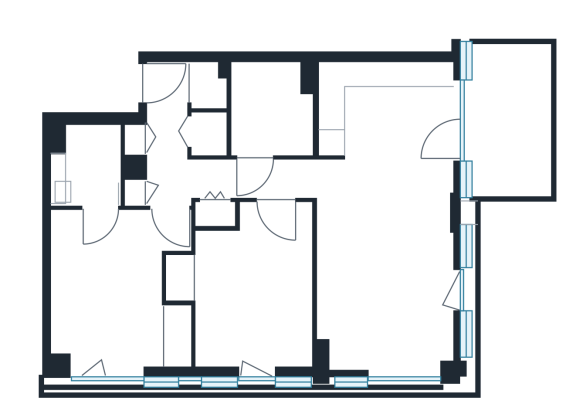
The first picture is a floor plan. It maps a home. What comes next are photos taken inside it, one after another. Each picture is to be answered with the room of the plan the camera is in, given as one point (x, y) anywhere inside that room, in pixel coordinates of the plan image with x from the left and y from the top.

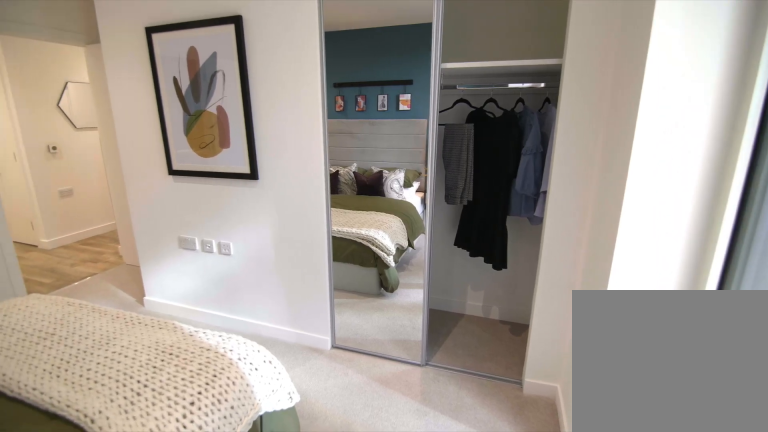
(117, 289)
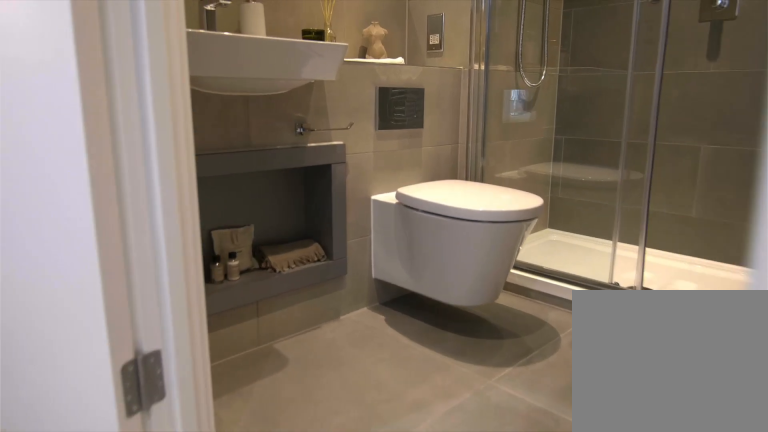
(111, 265)
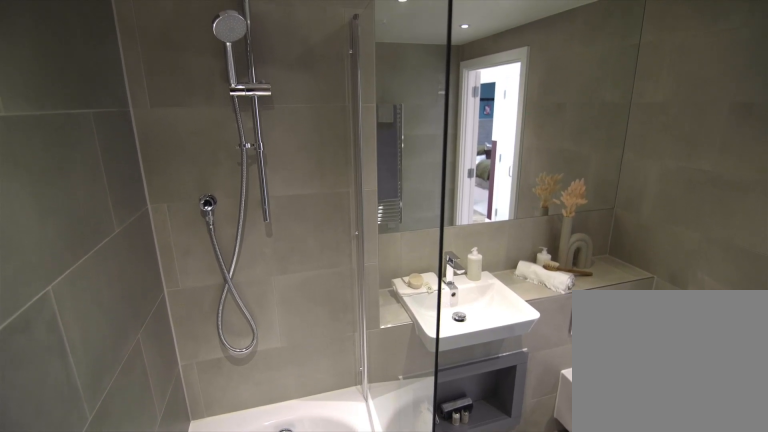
(270, 112)
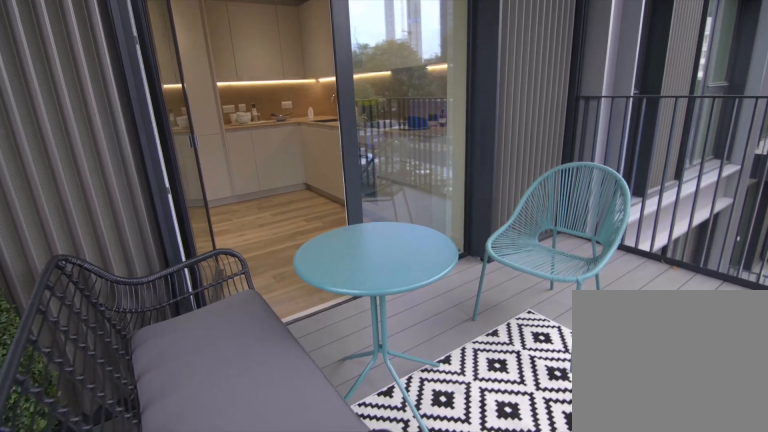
(507, 121)
